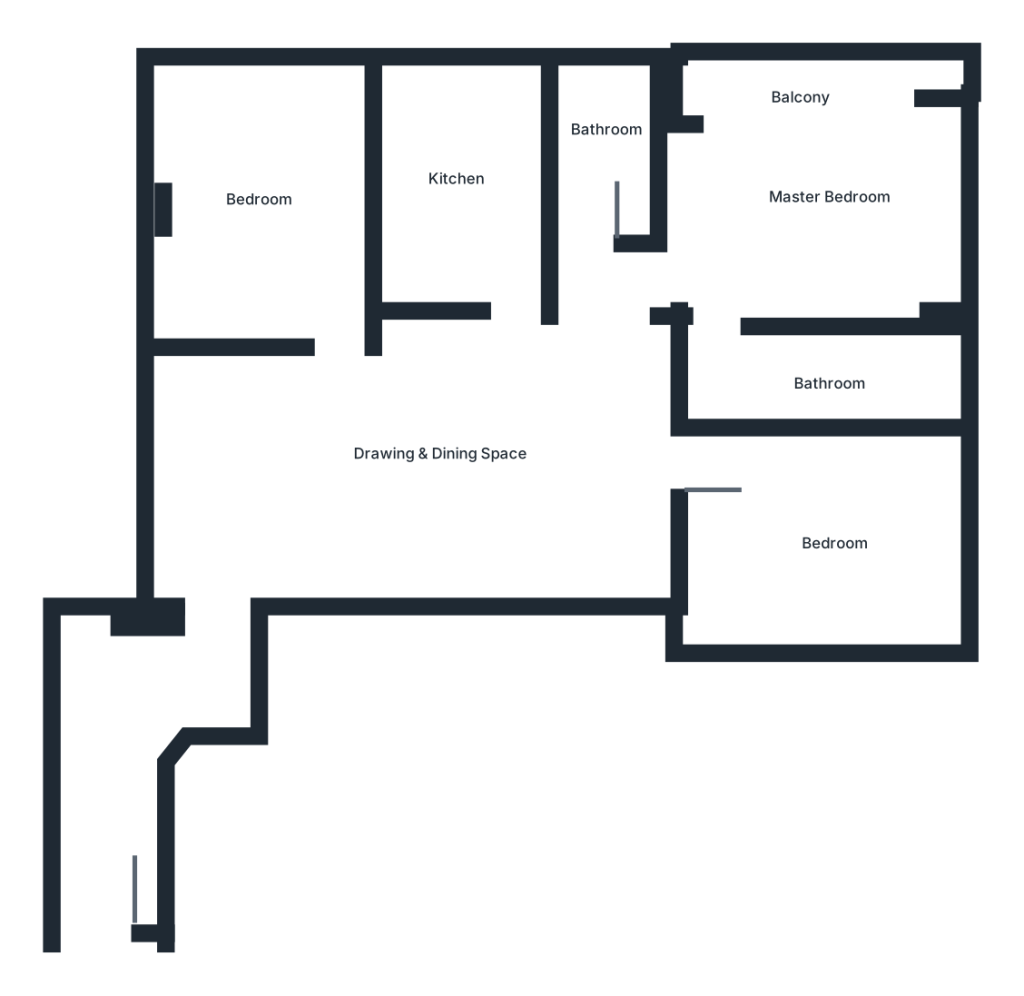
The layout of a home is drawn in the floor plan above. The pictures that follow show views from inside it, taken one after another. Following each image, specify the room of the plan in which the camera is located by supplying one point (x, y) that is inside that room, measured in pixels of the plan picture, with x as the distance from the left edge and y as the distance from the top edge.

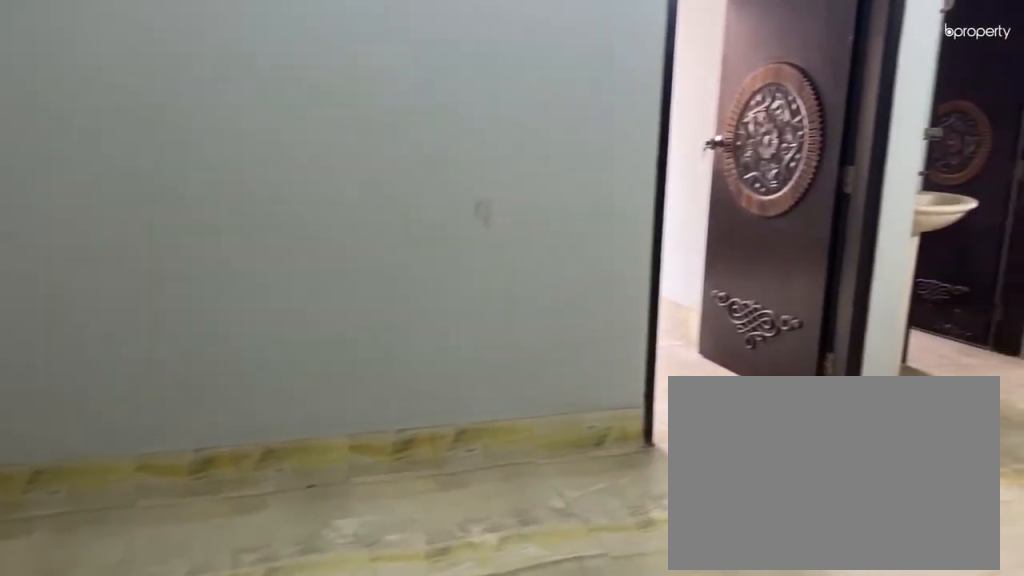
(261, 552)
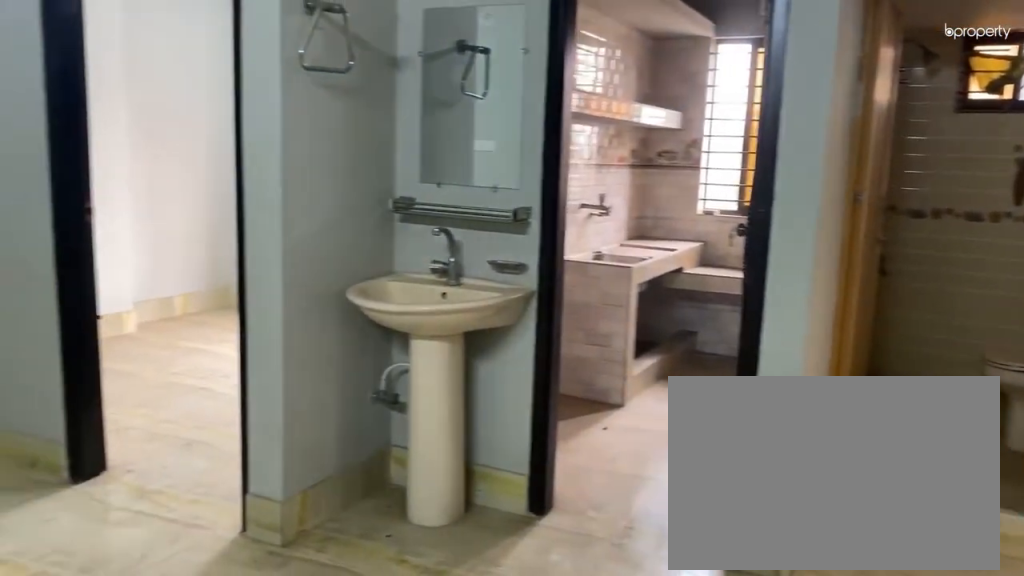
(434, 419)
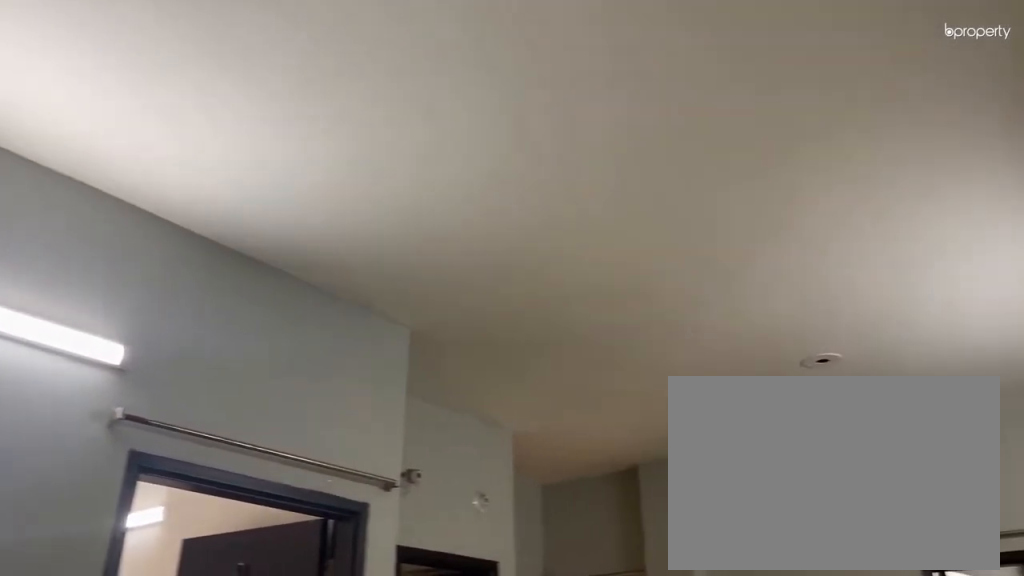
(434, 419)
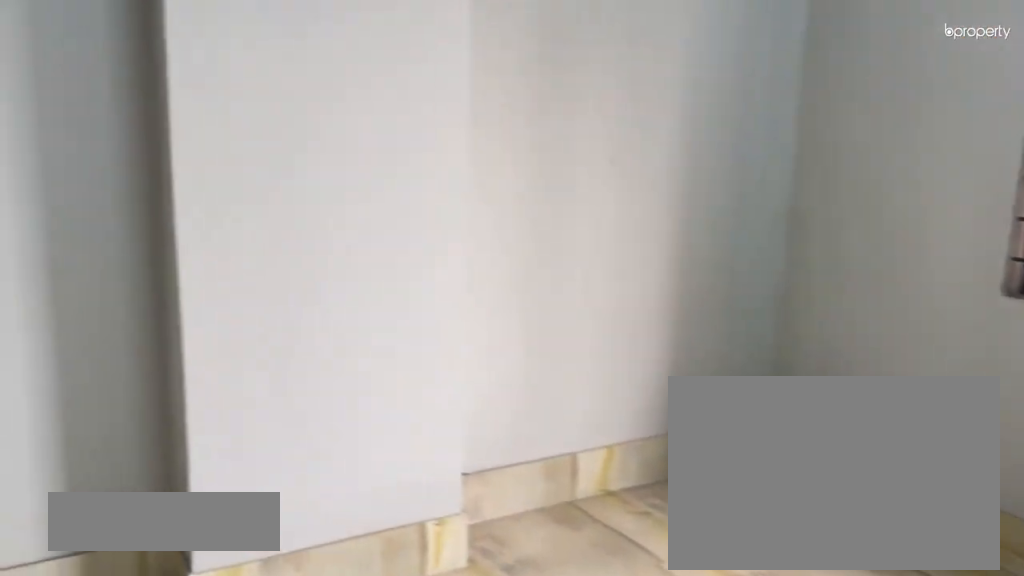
(247, 234)
